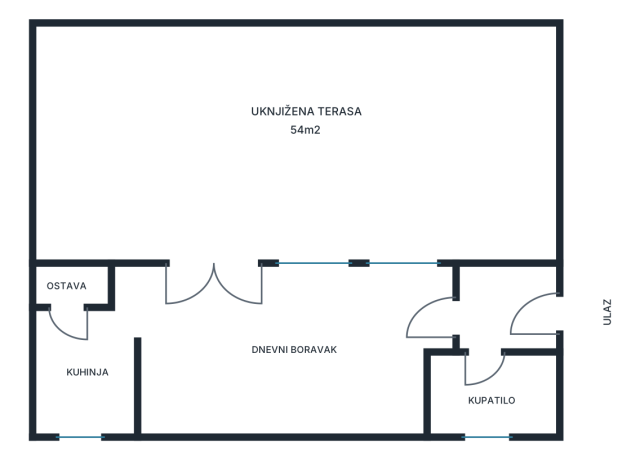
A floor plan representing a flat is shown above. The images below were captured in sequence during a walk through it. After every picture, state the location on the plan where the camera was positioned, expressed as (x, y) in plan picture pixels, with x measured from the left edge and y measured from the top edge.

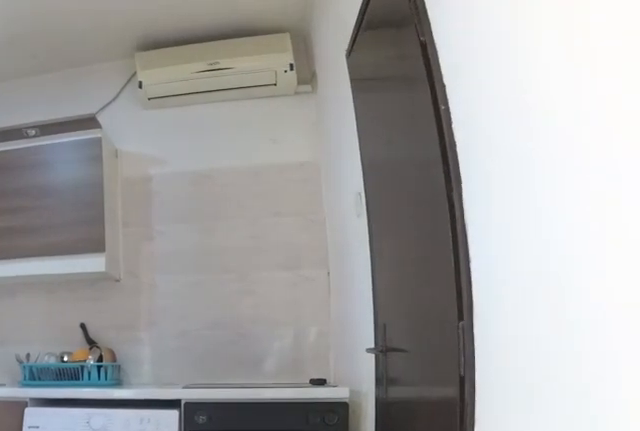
(166, 310)
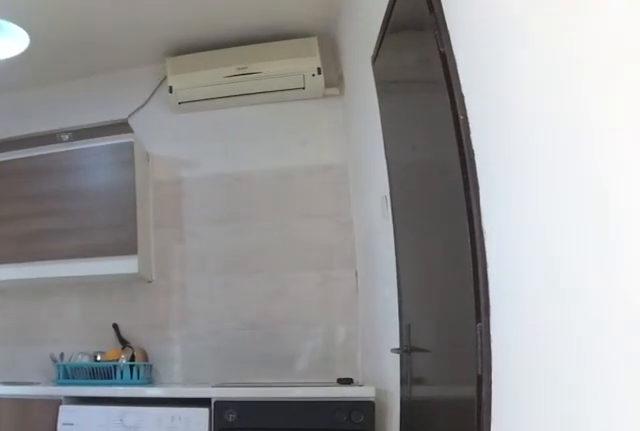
(171, 311)
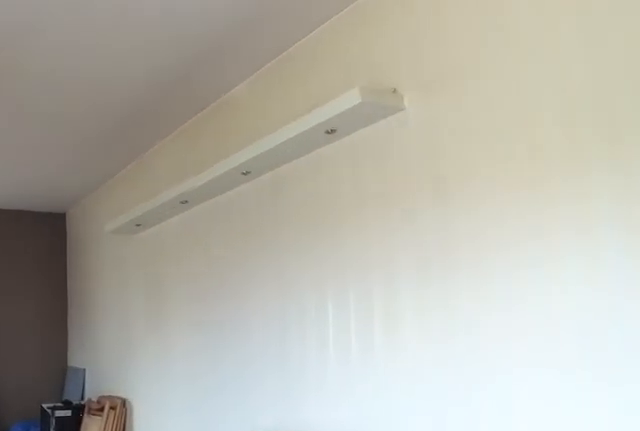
(171, 314)
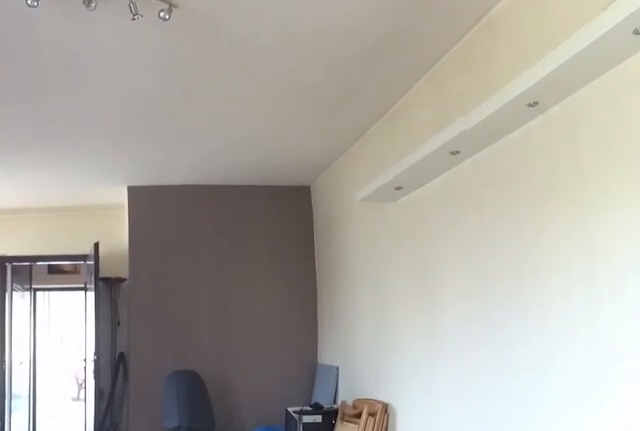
(177, 314)
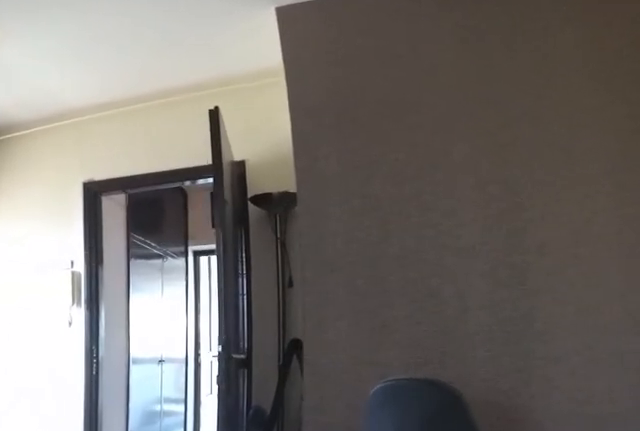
(276, 346)
